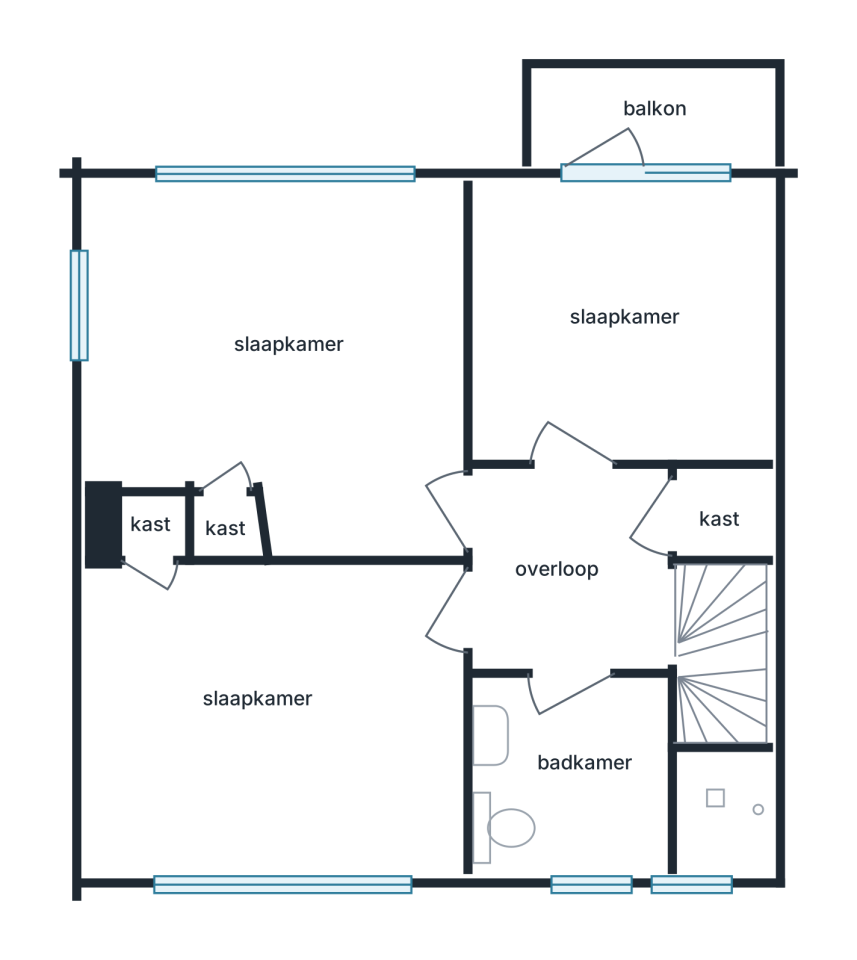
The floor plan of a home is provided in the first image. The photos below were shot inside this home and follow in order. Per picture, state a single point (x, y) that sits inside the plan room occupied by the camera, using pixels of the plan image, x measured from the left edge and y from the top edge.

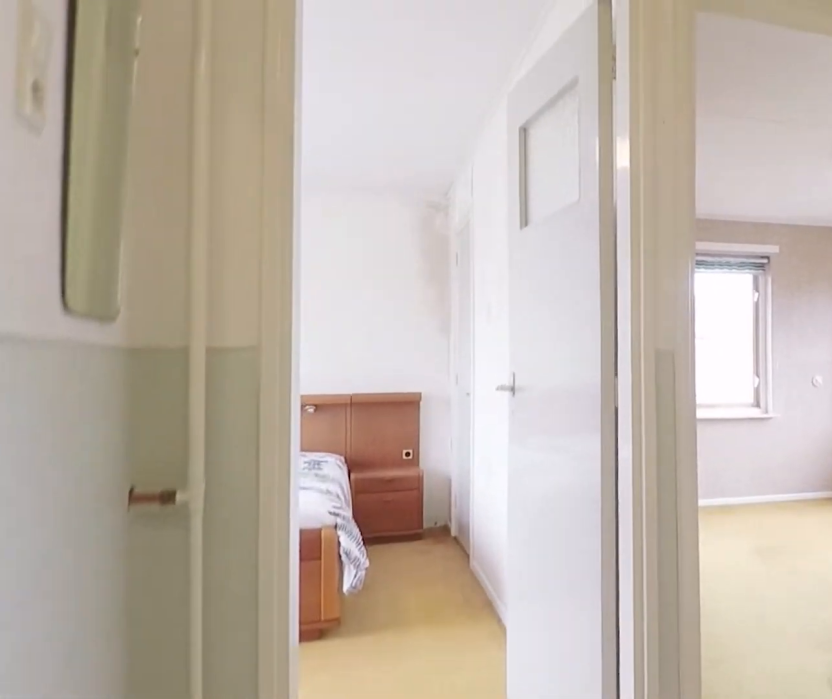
(573, 570)
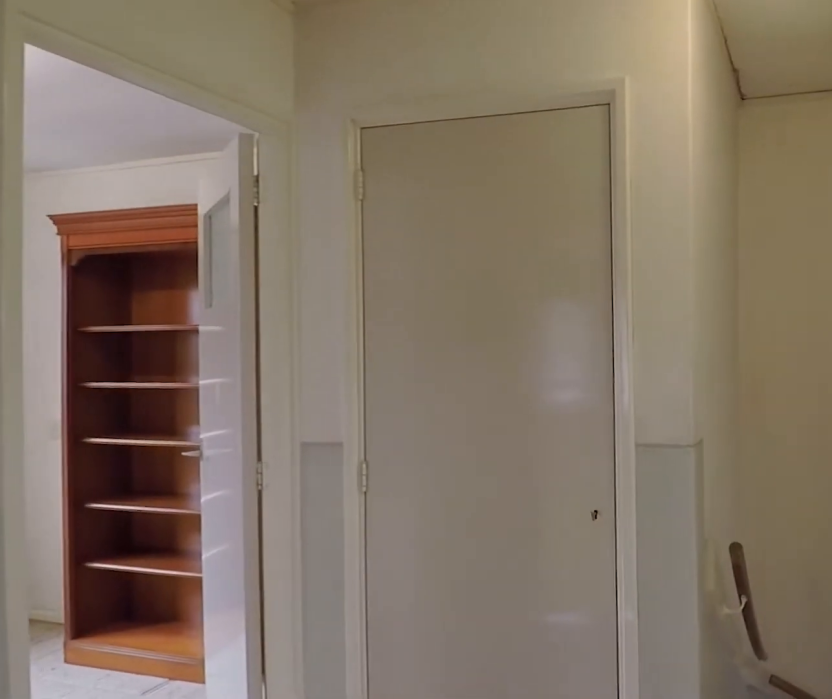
(573, 570)
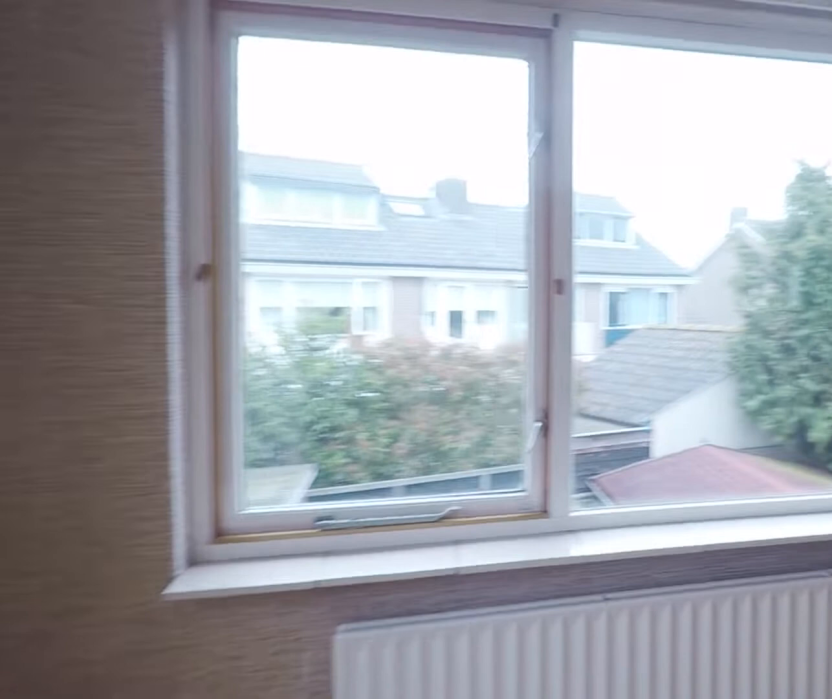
(438, 373)
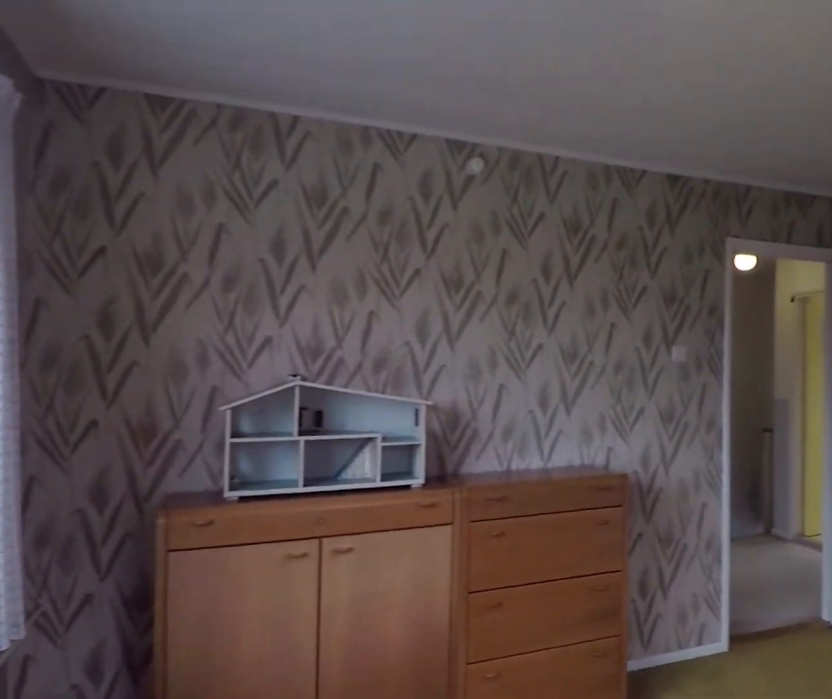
(438, 373)
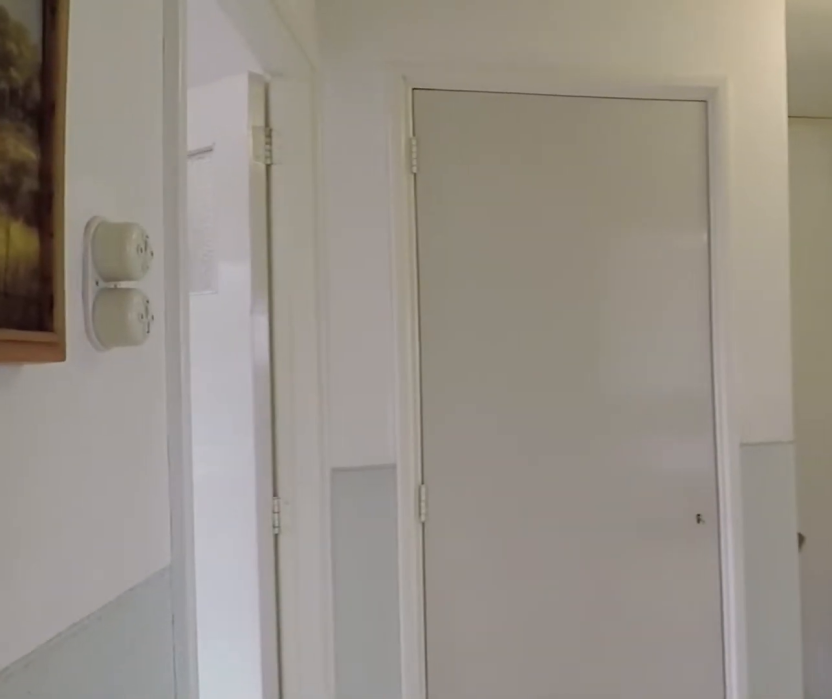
(573, 570)
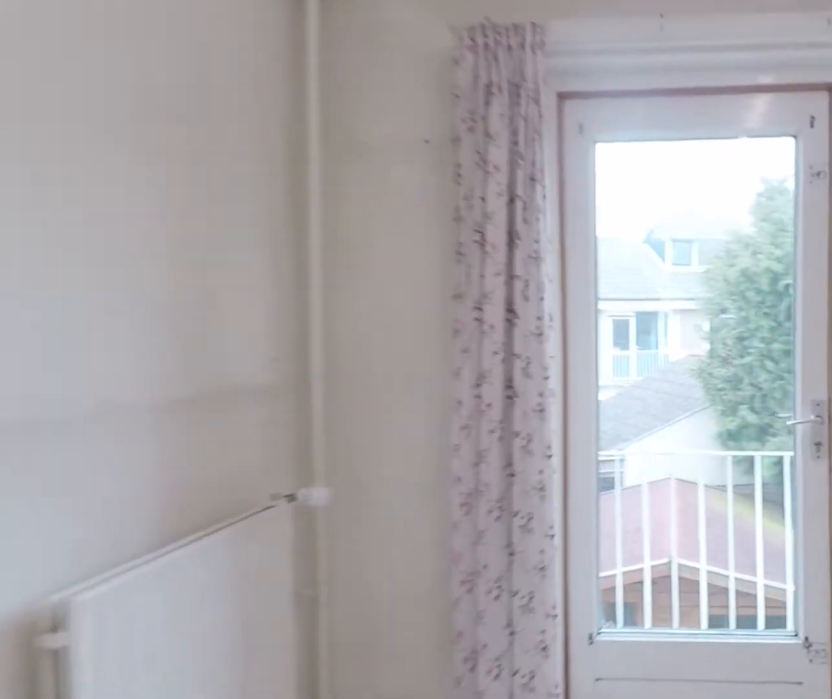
(623, 322)
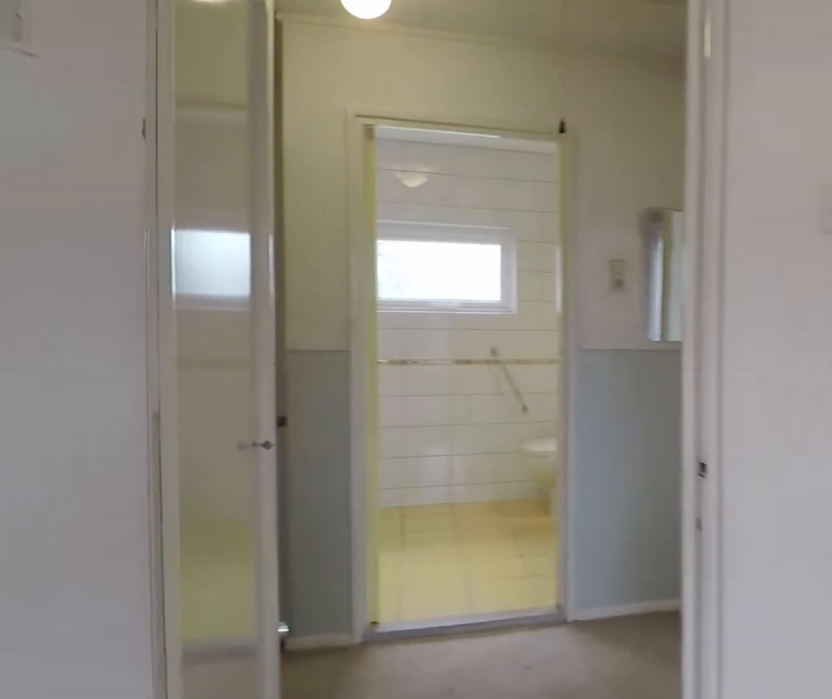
(623, 322)
